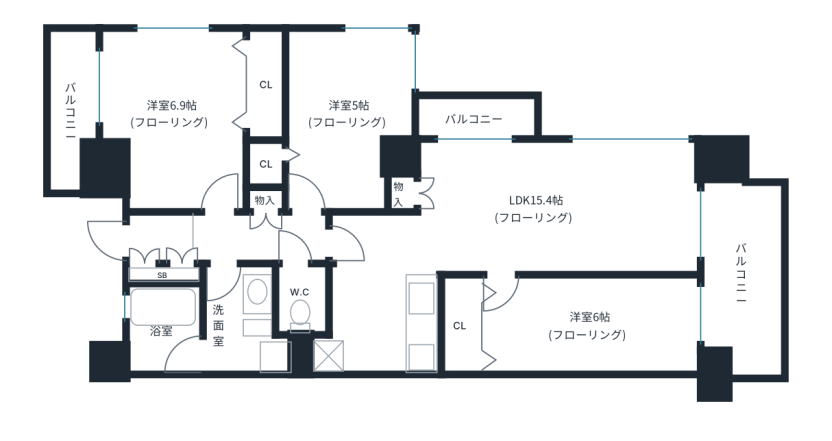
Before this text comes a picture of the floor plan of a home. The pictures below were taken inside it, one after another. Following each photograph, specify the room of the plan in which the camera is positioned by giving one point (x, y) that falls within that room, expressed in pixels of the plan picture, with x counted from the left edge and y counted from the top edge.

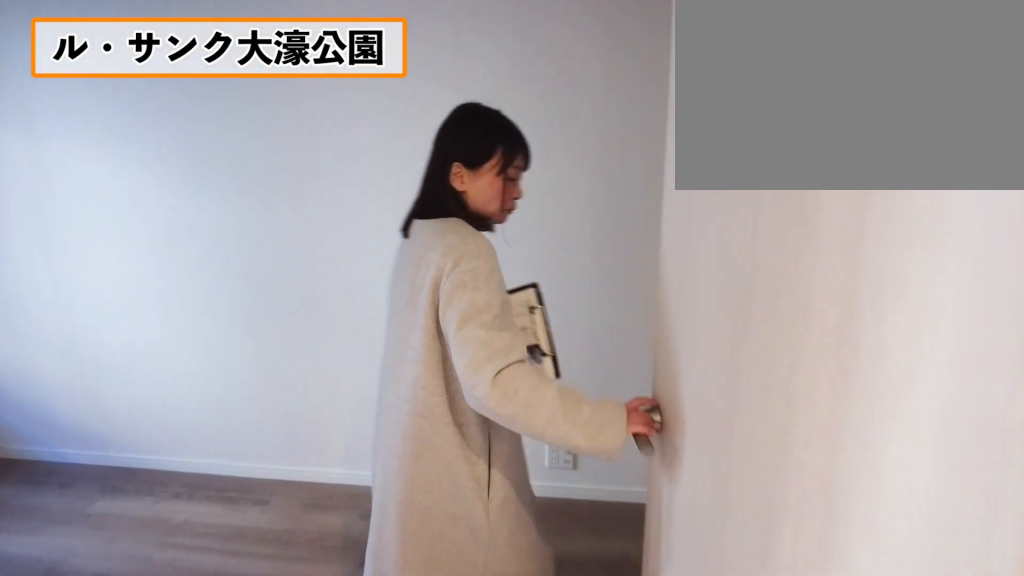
(591, 325)
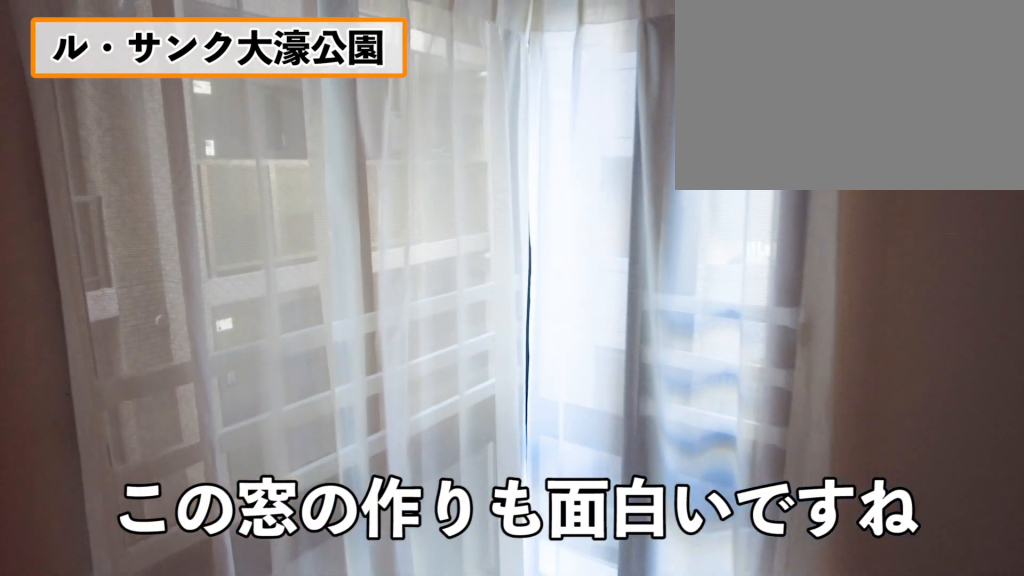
(347, 116)
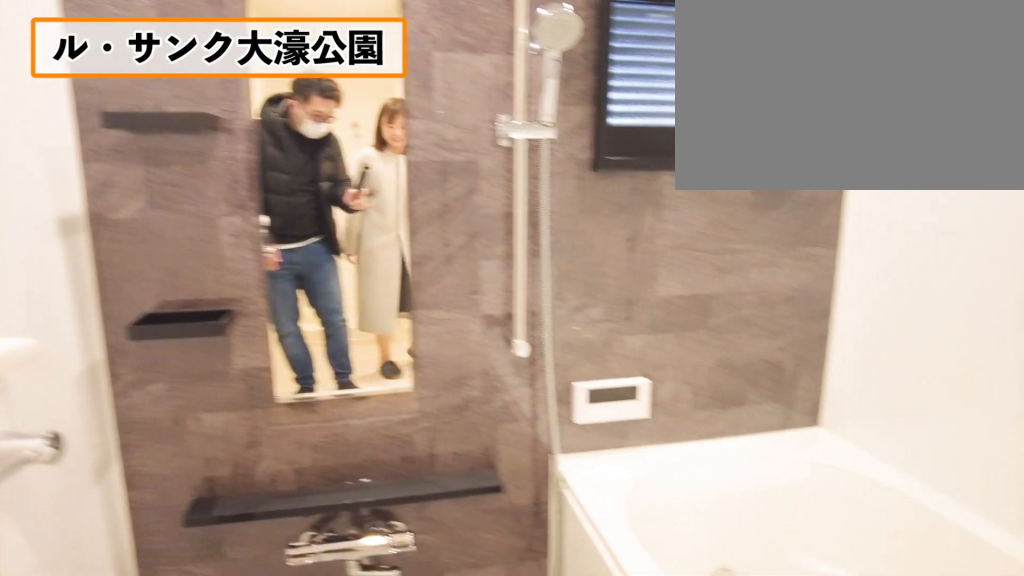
(177, 335)
